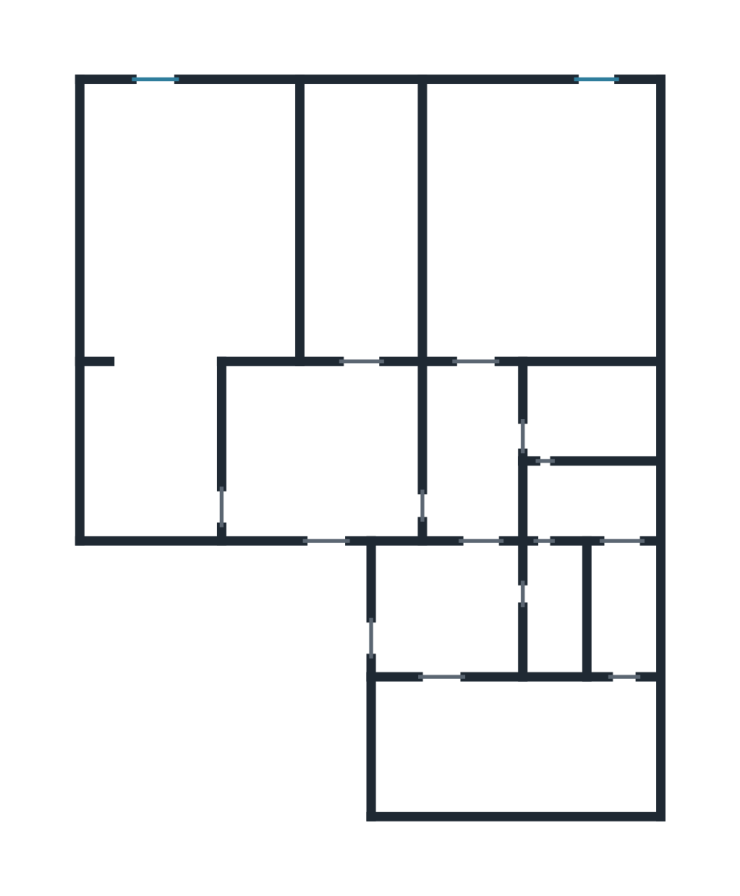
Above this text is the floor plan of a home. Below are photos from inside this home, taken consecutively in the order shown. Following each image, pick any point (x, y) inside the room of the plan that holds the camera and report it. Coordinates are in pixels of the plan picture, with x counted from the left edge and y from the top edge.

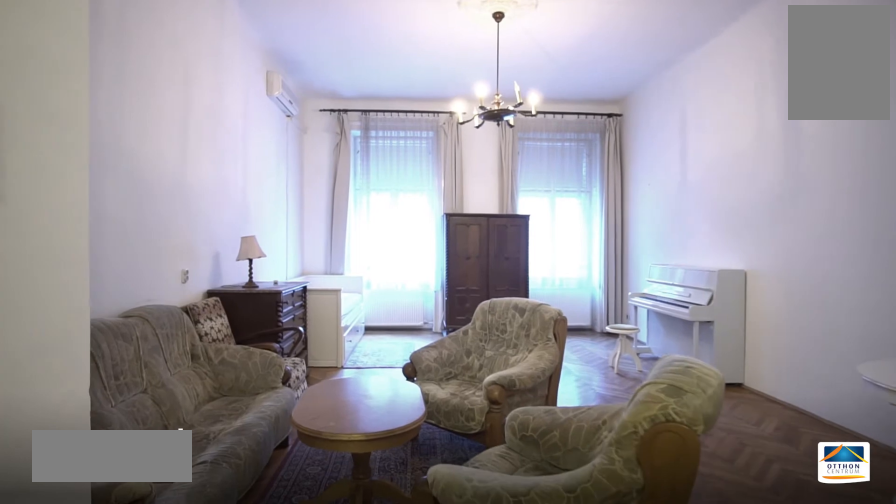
(198, 233)
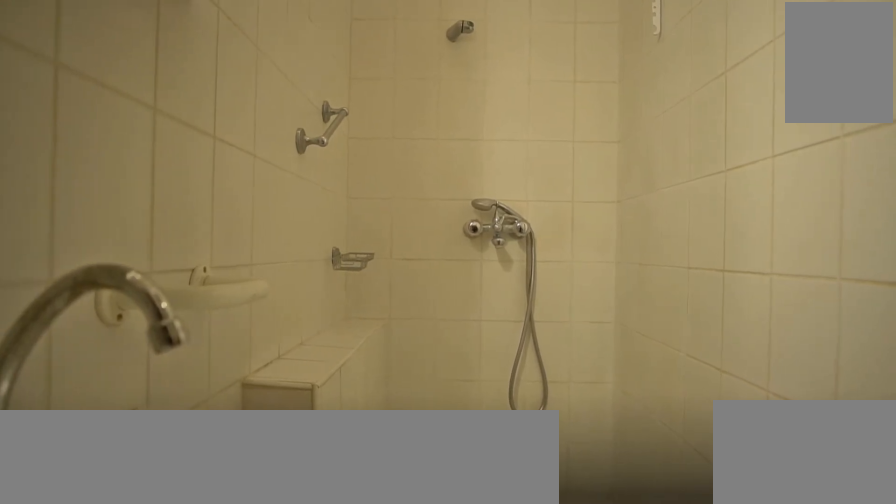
(562, 608)
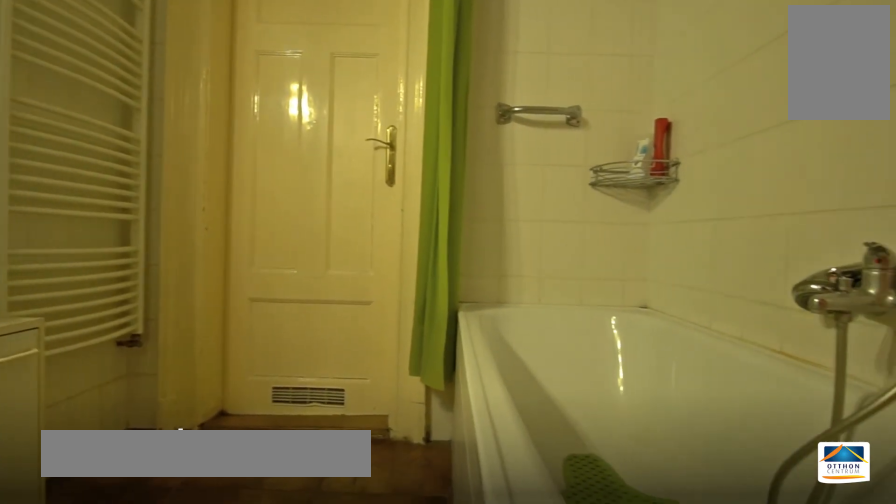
(587, 409)
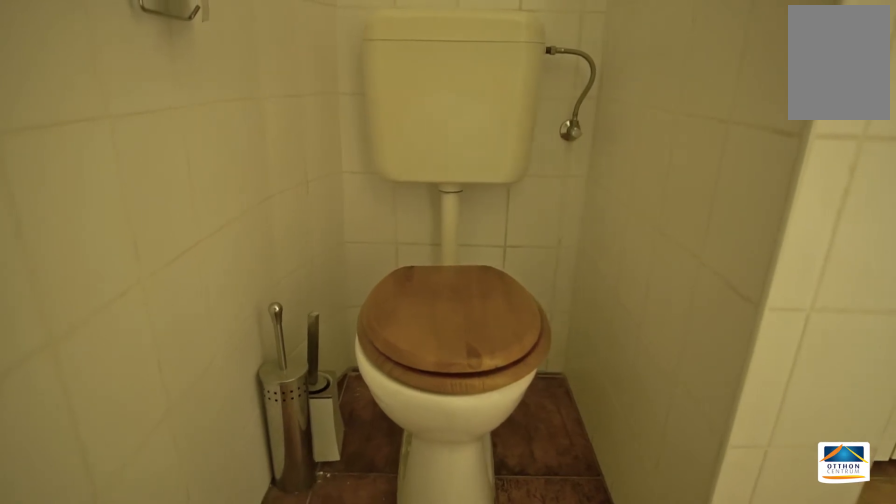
(588, 409)
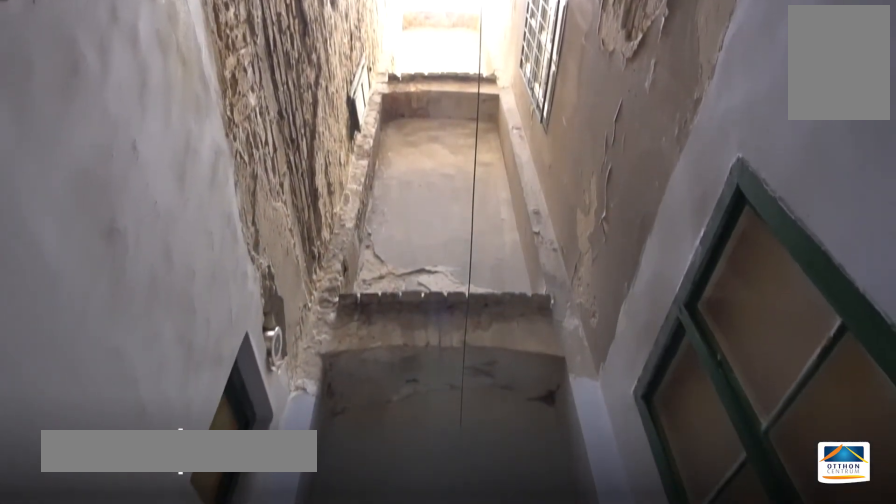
(589, 497)
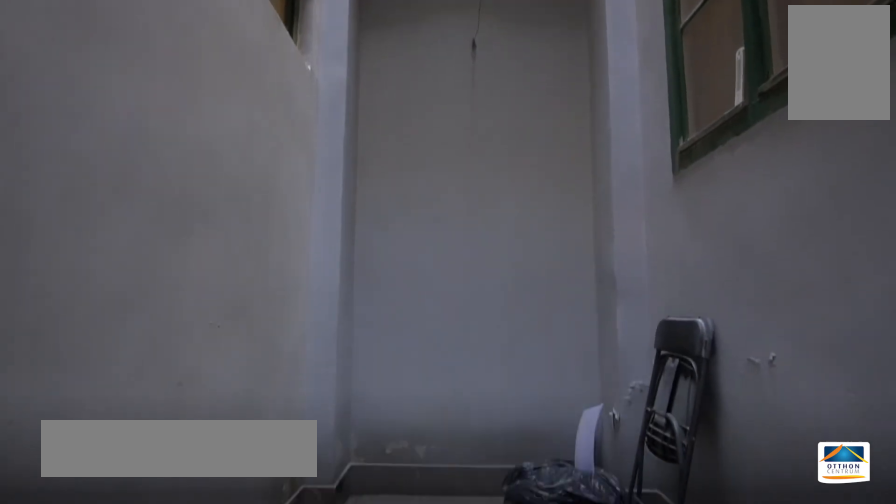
(589, 497)
